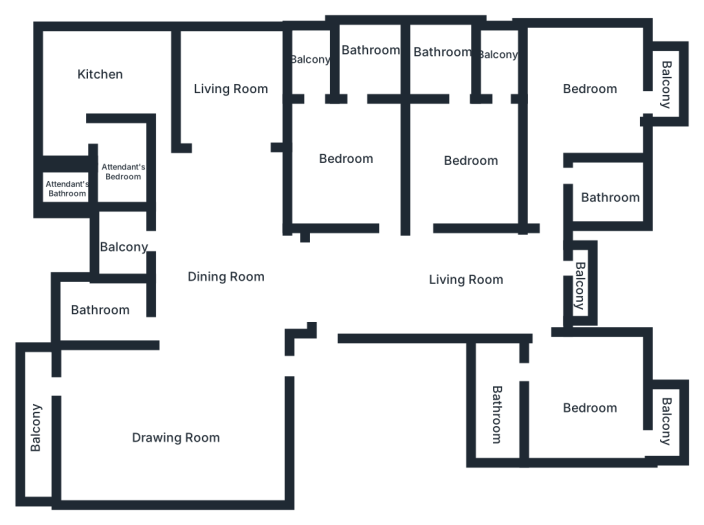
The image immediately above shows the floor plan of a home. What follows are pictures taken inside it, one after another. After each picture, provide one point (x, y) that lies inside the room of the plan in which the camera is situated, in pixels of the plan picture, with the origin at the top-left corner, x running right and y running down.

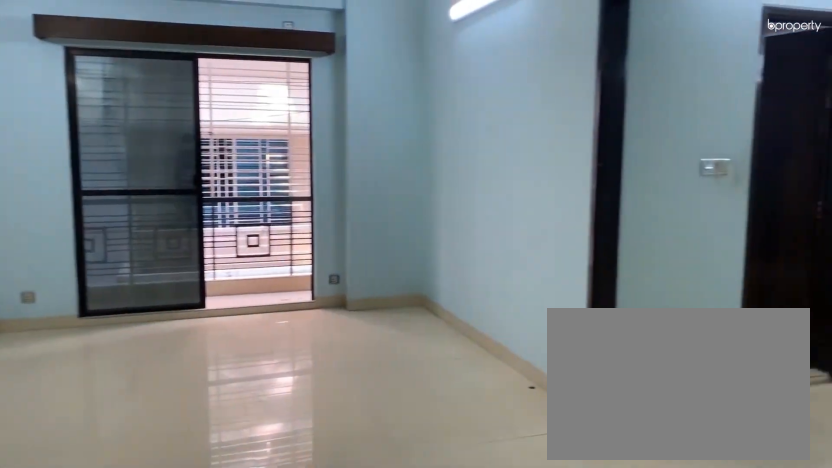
(175, 420)
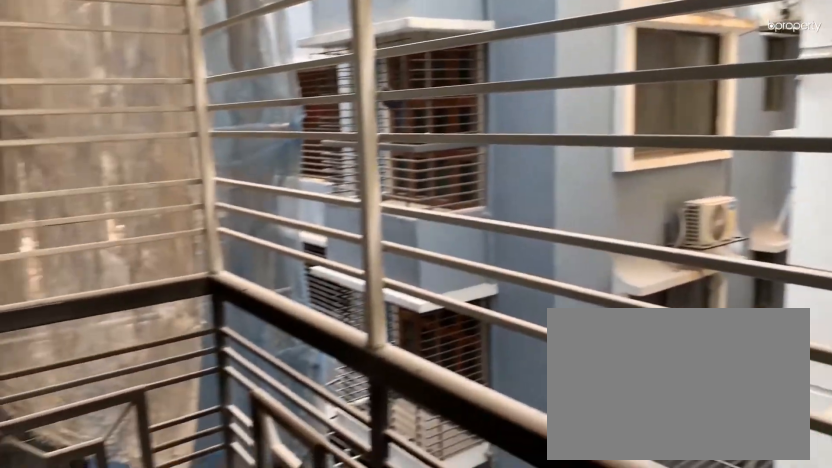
(34, 430)
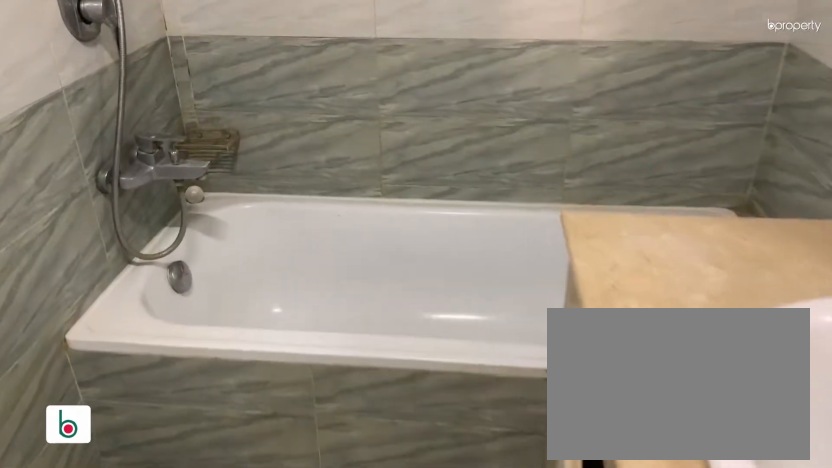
(110, 313)
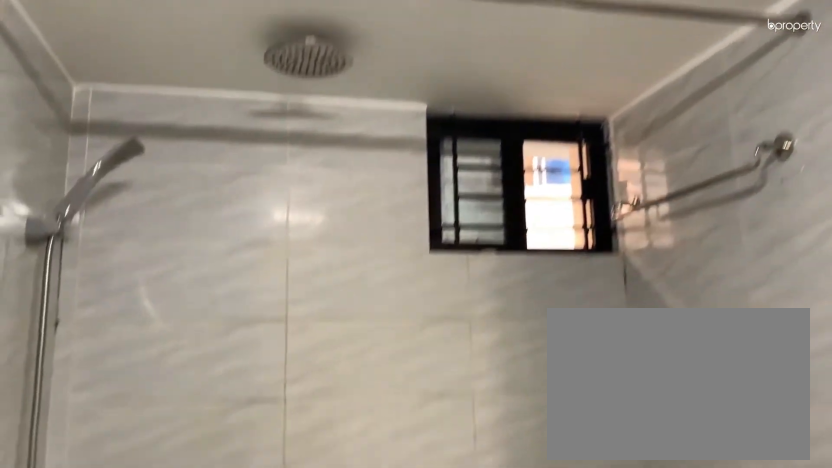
(110, 313)
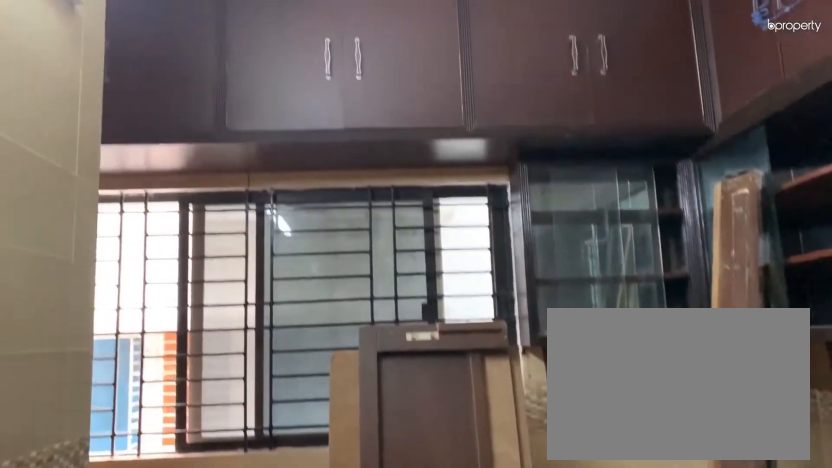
(96, 69)
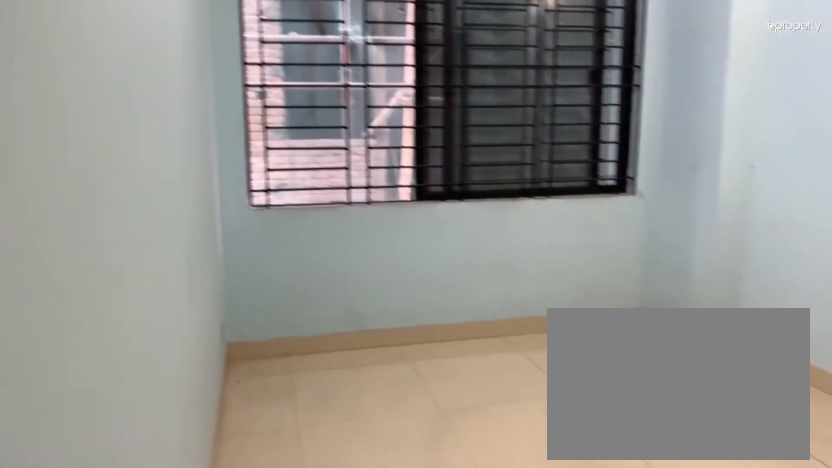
(224, 75)
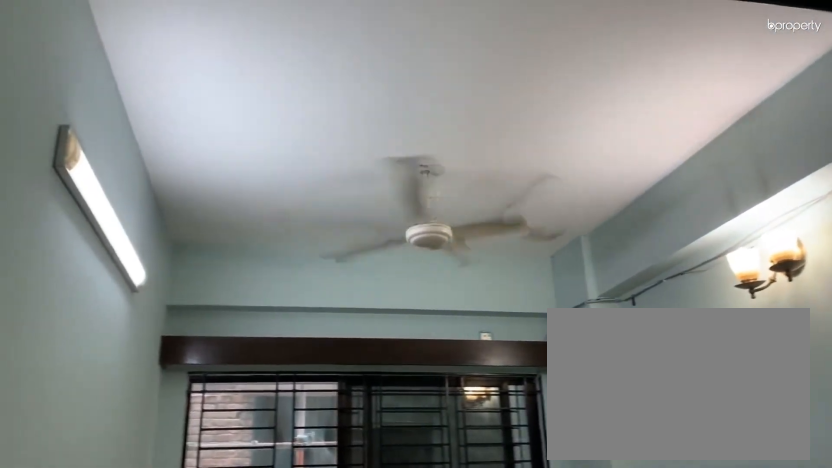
(224, 75)
